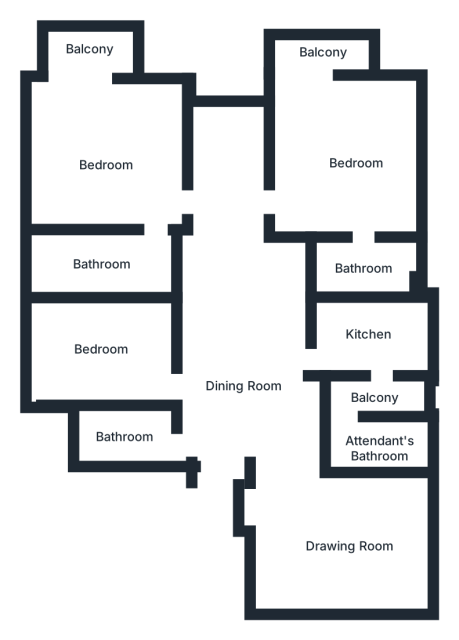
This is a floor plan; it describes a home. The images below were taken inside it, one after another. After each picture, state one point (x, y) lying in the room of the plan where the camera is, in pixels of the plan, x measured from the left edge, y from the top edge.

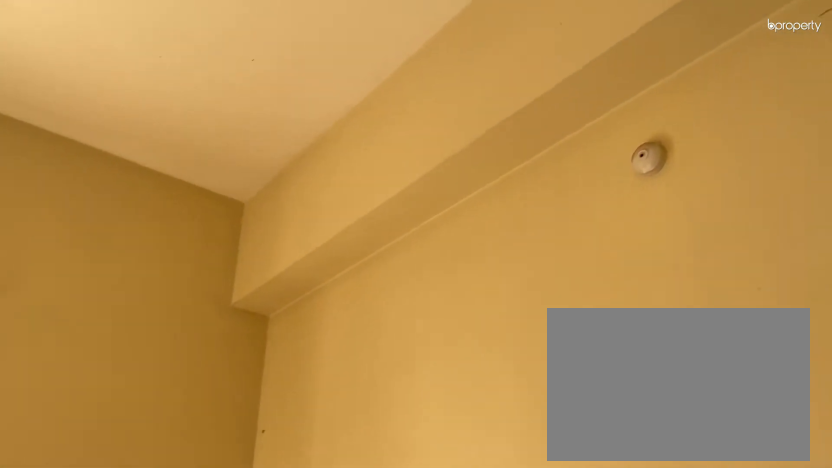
(109, 165)
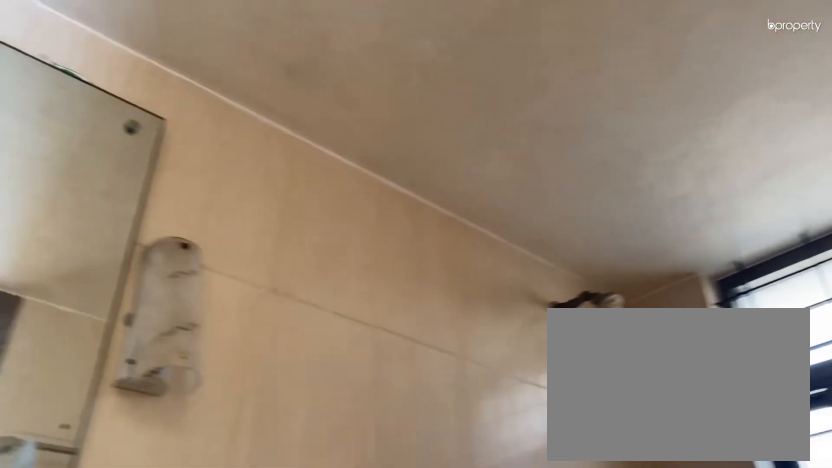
(105, 257)
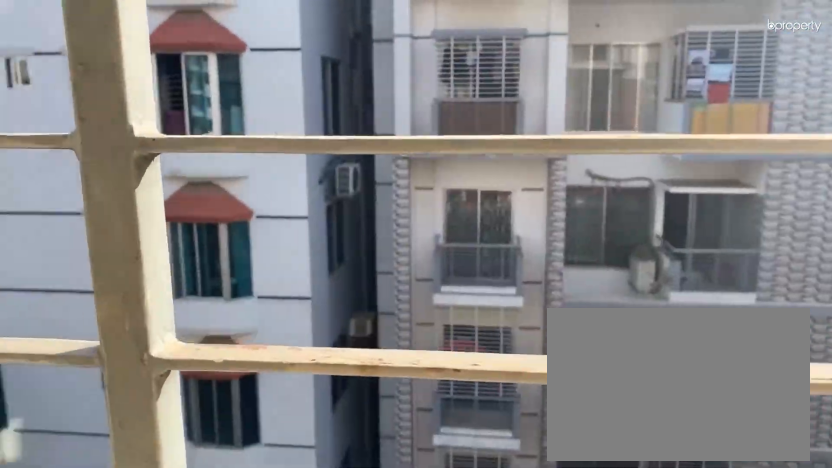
(91, 51)
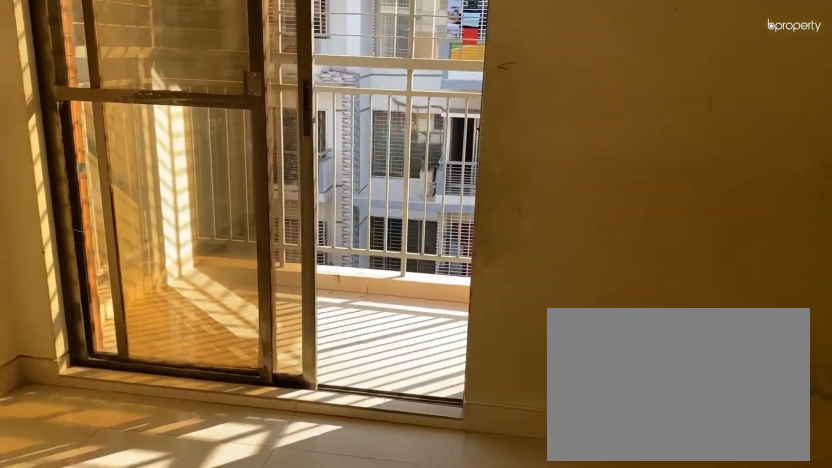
(357, 168)
